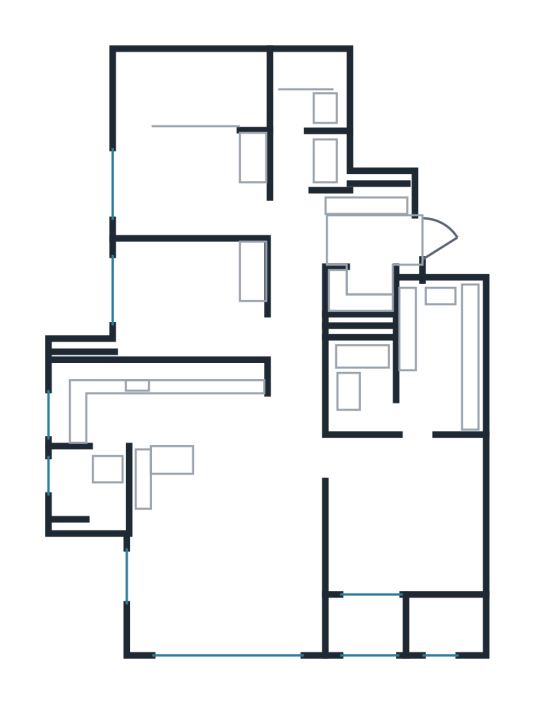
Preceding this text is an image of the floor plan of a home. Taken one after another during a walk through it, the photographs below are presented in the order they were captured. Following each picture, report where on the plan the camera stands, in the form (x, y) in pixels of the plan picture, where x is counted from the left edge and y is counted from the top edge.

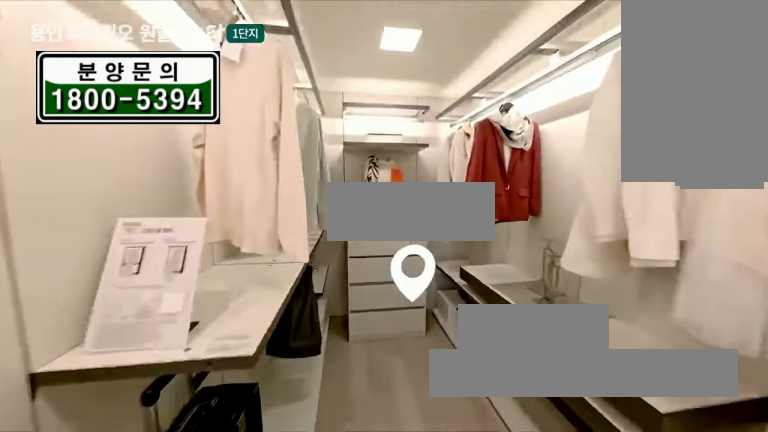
(437, 382)
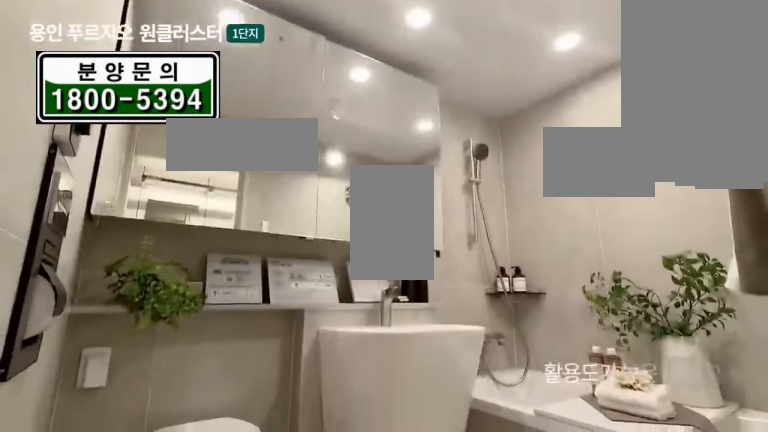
(367, 384)
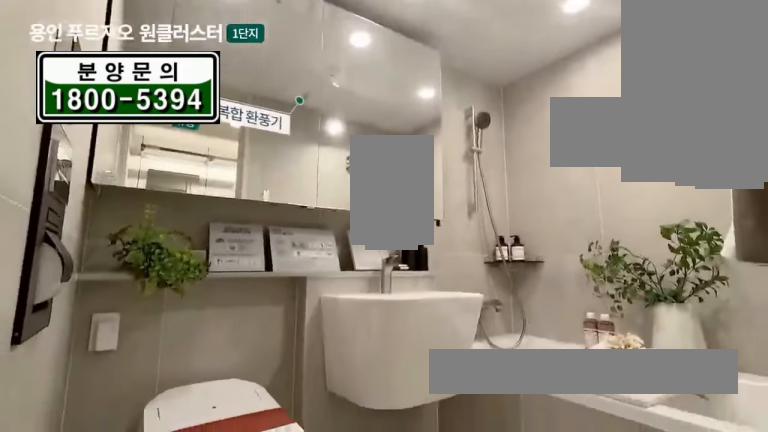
(371, 382)
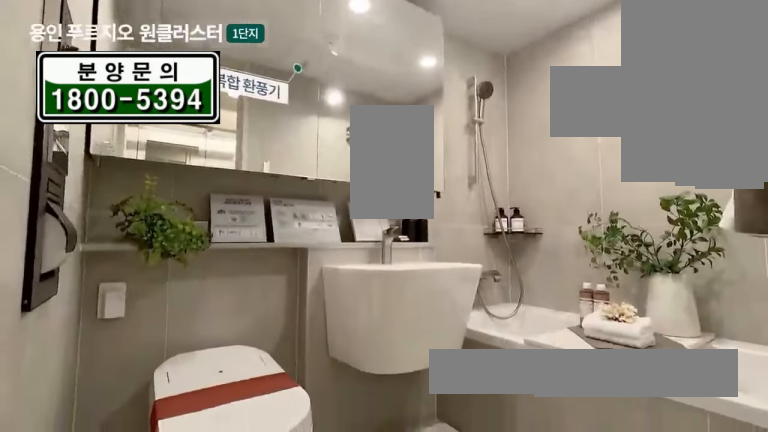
(370, 379)
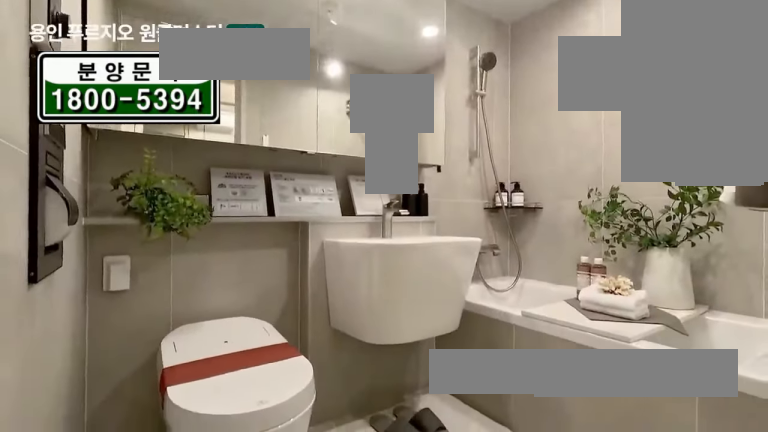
(371, 392)
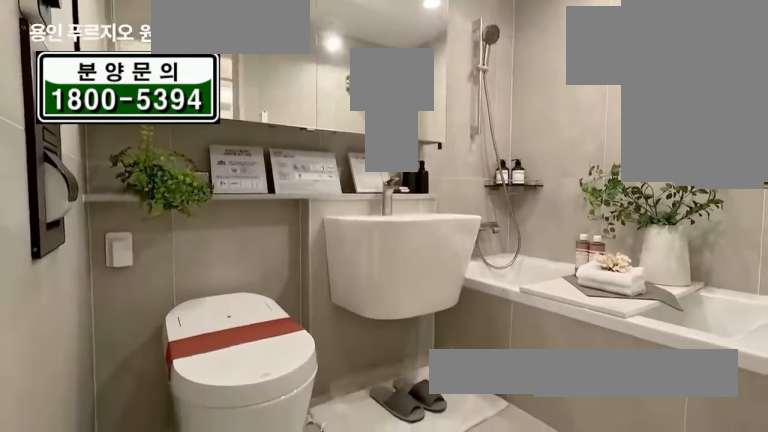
(367, 382)
